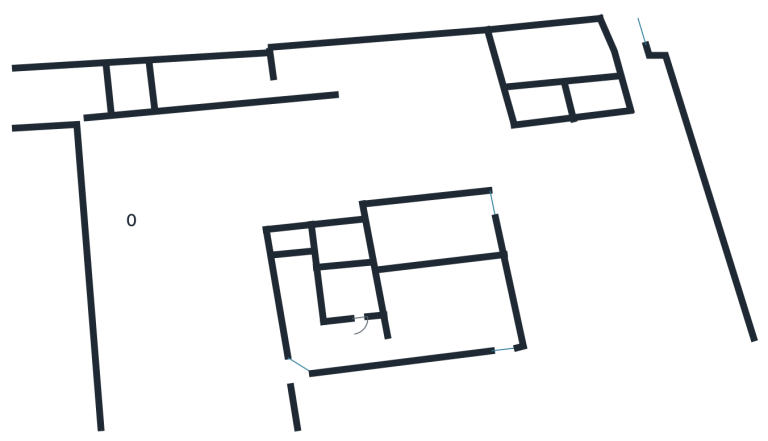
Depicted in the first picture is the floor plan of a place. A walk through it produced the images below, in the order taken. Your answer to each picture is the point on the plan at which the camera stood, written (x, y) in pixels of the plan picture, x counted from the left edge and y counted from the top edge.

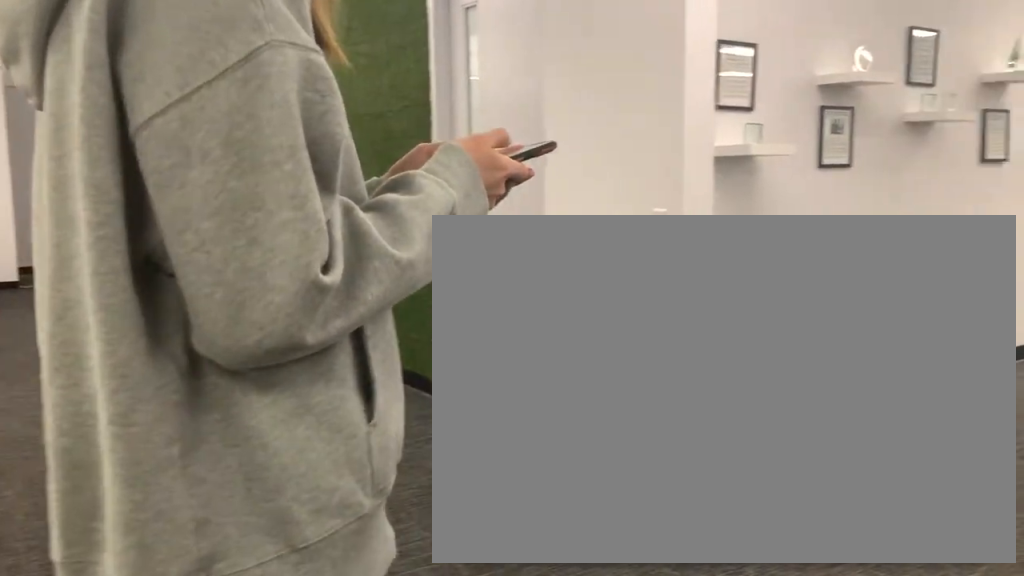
(641, 369)
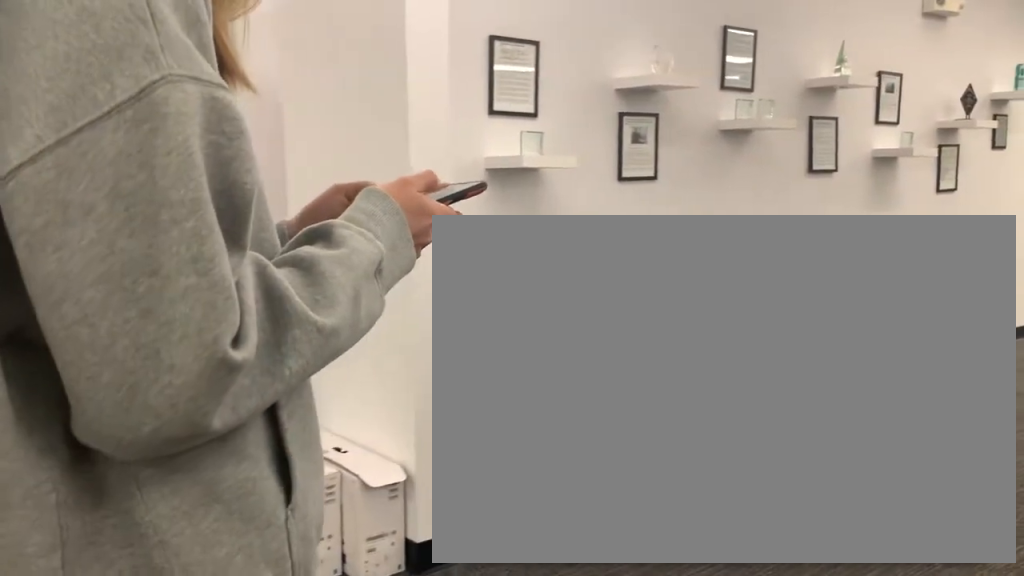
(641, 364)
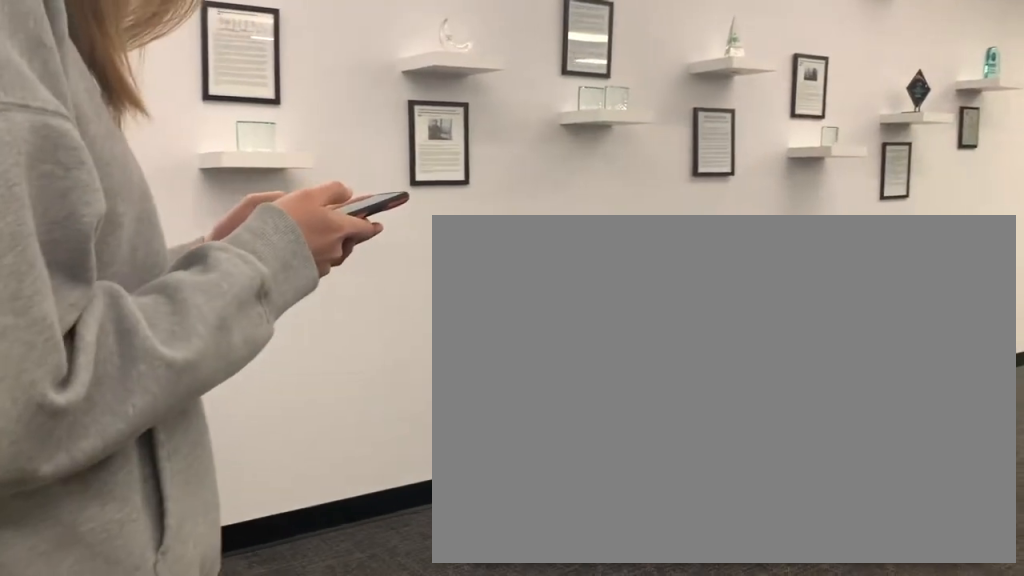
(641, 353)
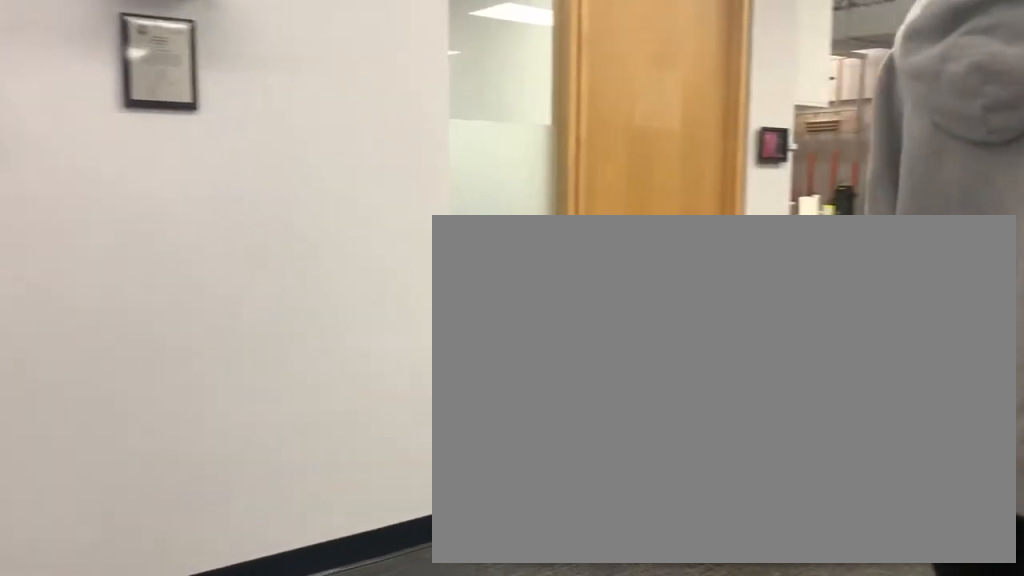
(570, 211)
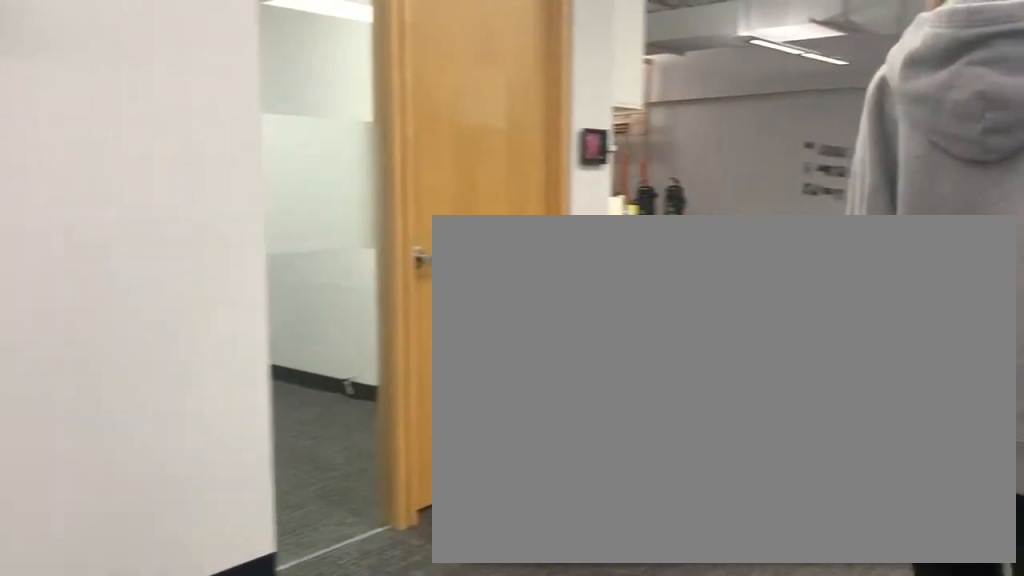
(570, 211)
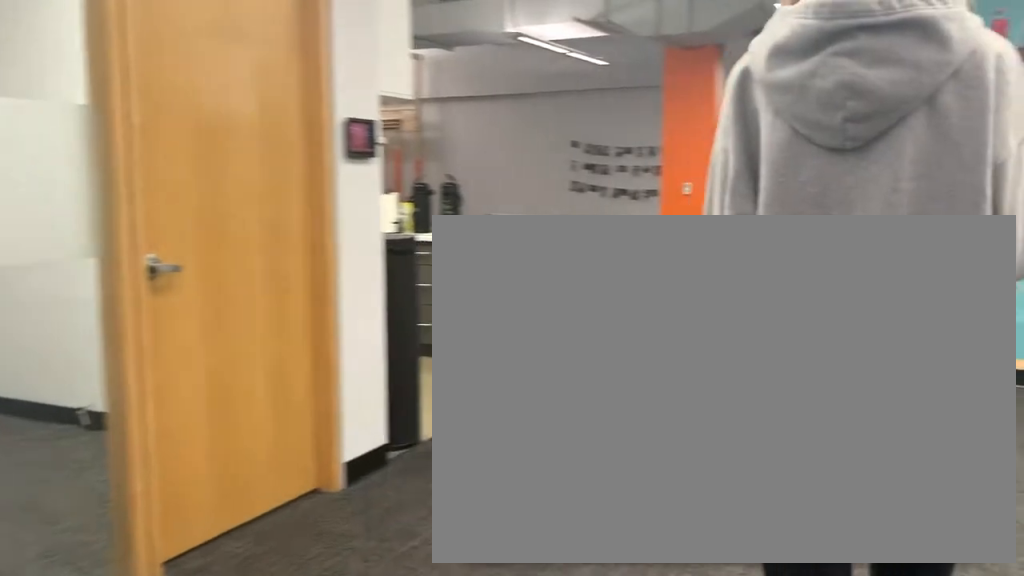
(542, 172)
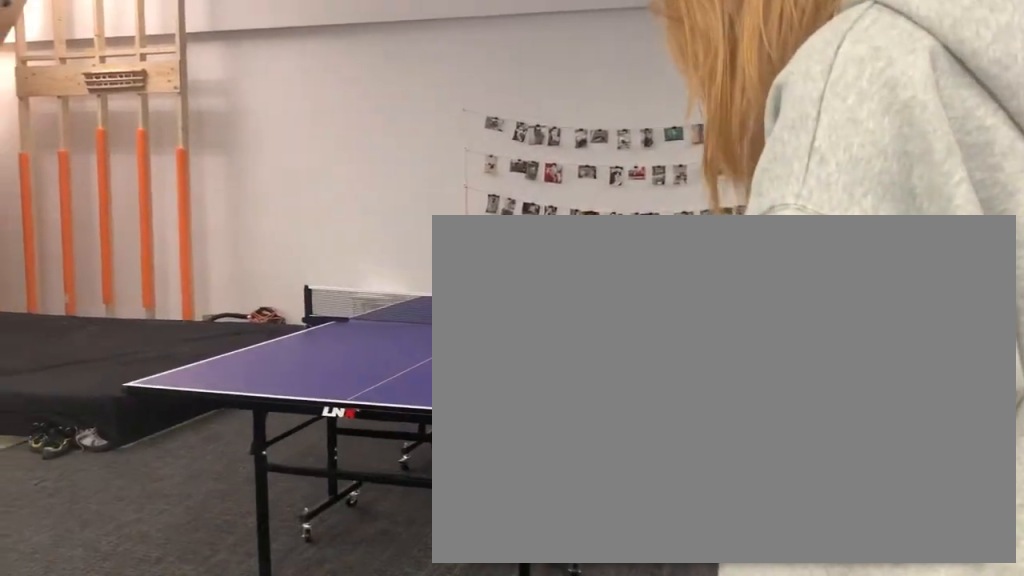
(479, 131)
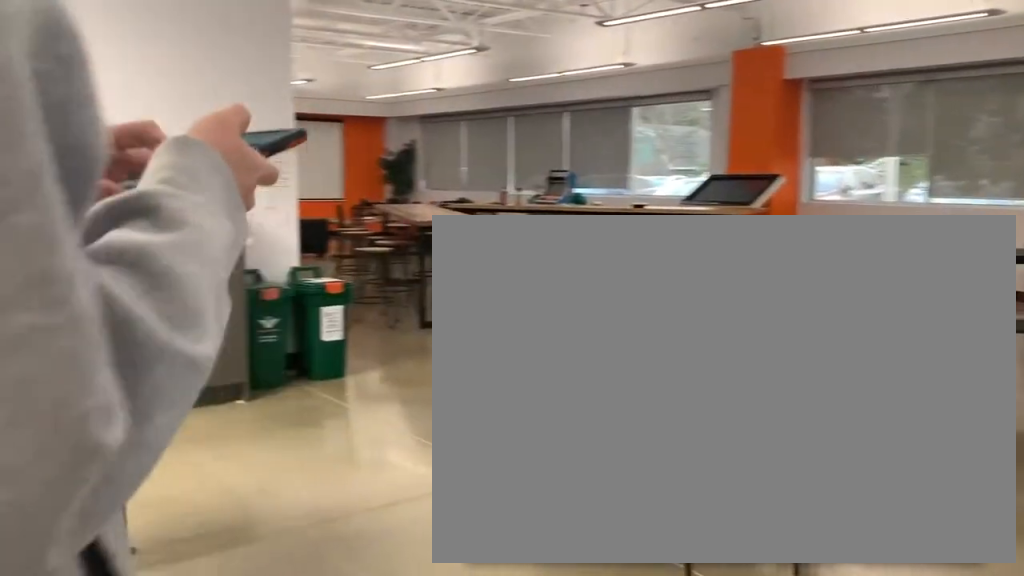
(346, 147)
